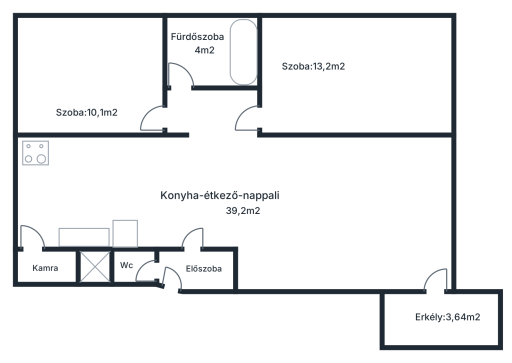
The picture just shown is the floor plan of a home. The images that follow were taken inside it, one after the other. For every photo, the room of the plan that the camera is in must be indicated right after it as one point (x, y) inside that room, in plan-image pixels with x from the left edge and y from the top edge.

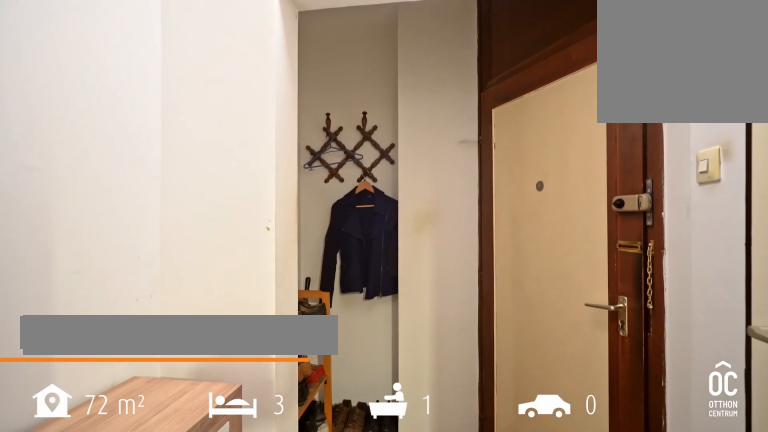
(198, 268)
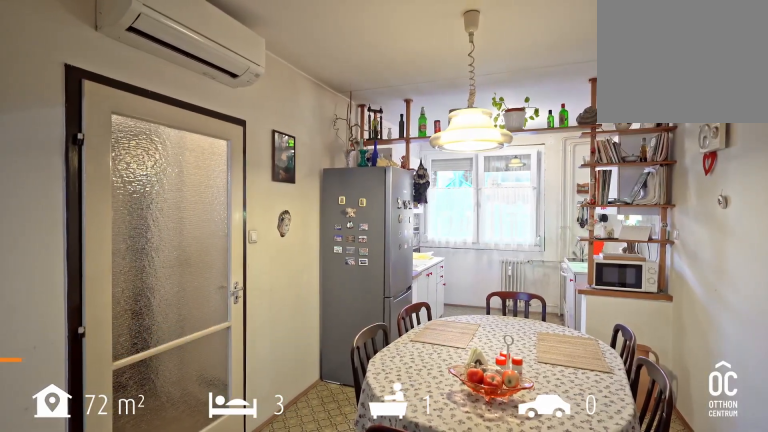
(115, 183)
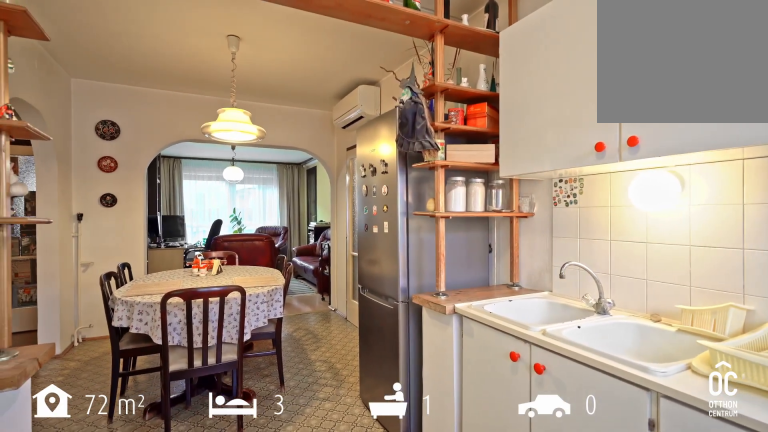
(115, 183)
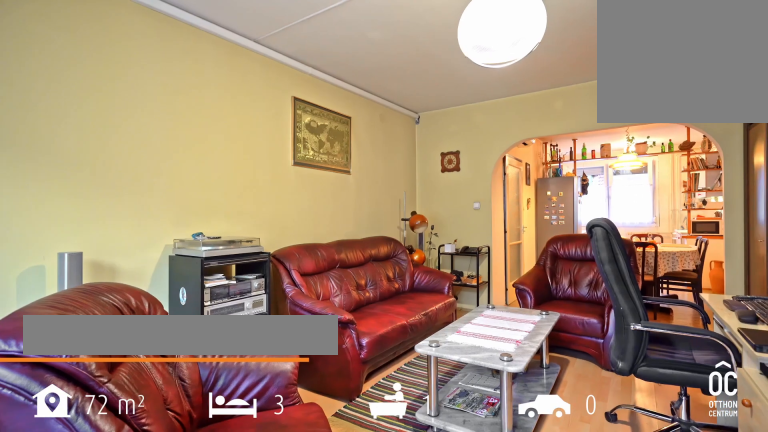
(338, 183)
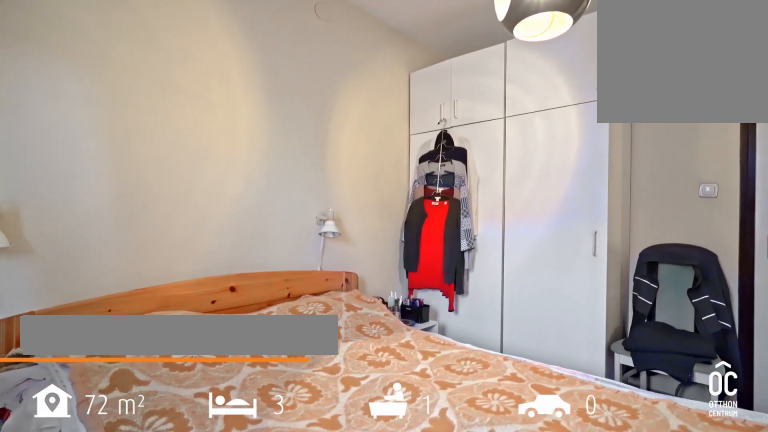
(98, 65)
